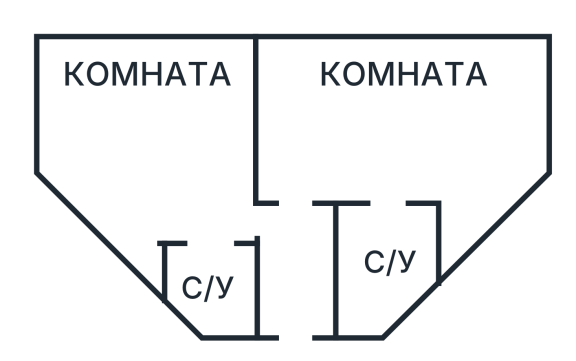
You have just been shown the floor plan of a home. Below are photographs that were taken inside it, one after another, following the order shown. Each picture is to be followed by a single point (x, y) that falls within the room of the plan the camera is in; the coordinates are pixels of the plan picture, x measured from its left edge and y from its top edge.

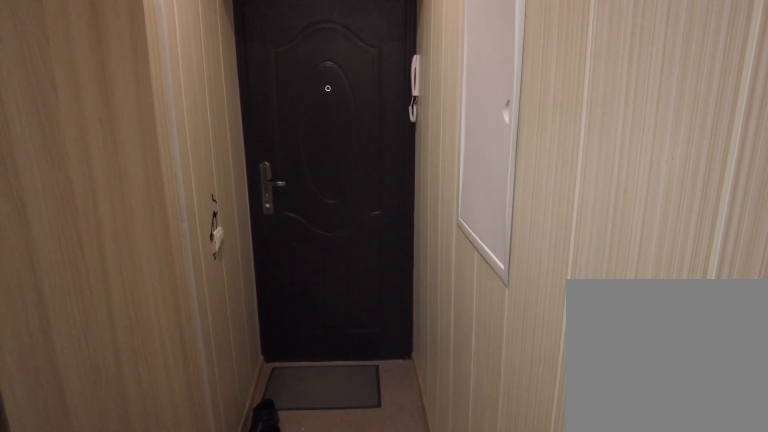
(302, 285)
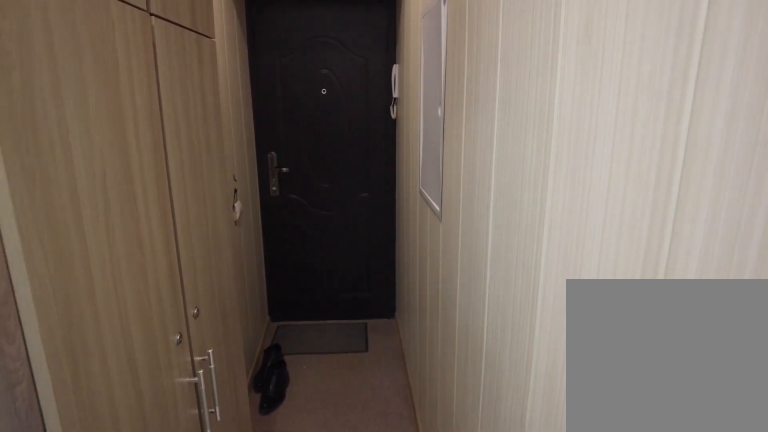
(302, 285)
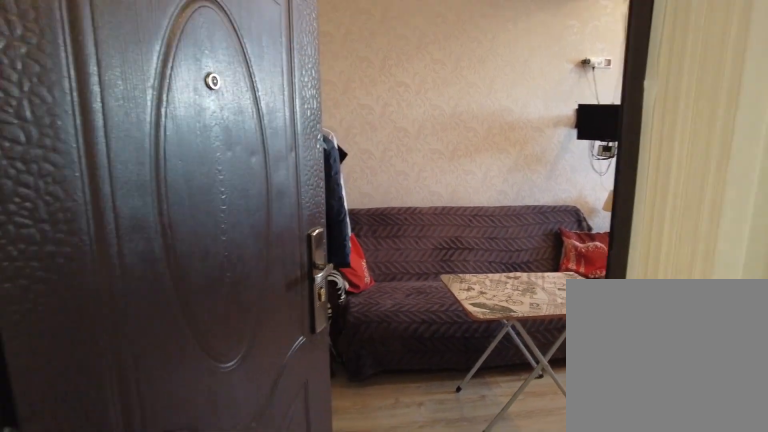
(302, 285)
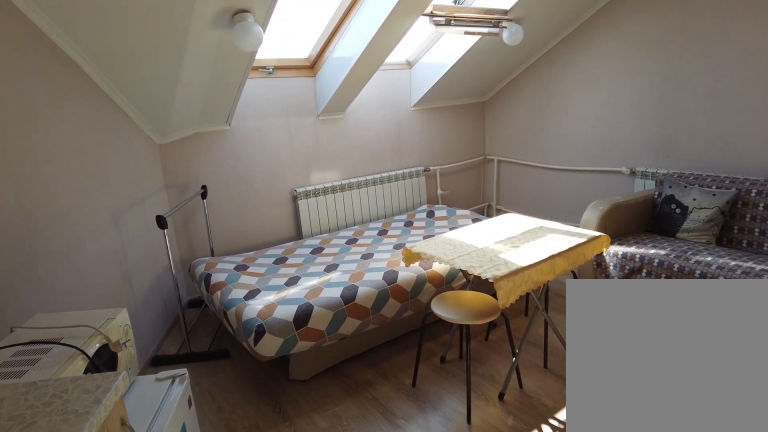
(188, 193)
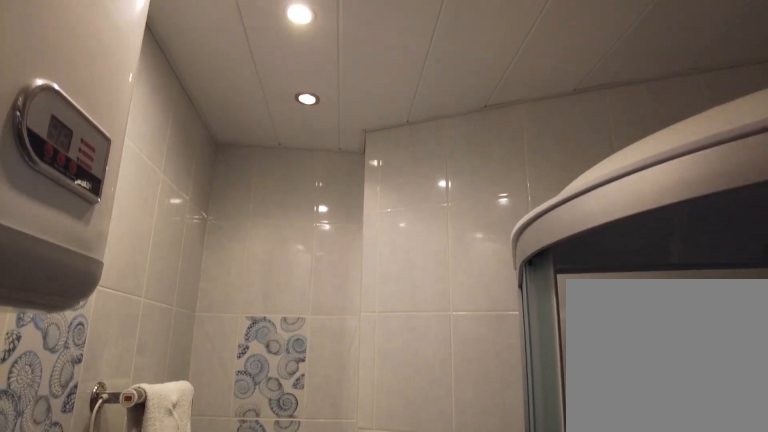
(222, 275)
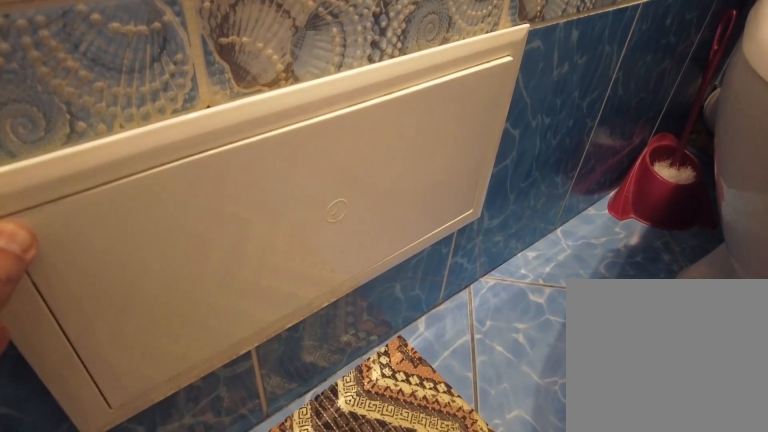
(222, 275)
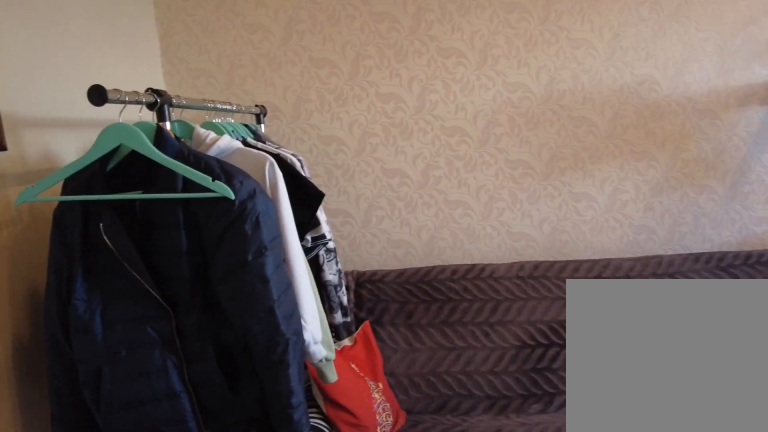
(323, 174)
